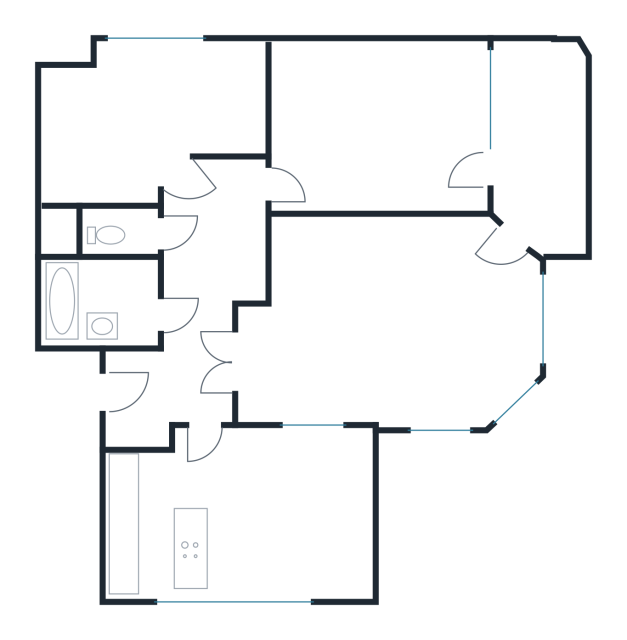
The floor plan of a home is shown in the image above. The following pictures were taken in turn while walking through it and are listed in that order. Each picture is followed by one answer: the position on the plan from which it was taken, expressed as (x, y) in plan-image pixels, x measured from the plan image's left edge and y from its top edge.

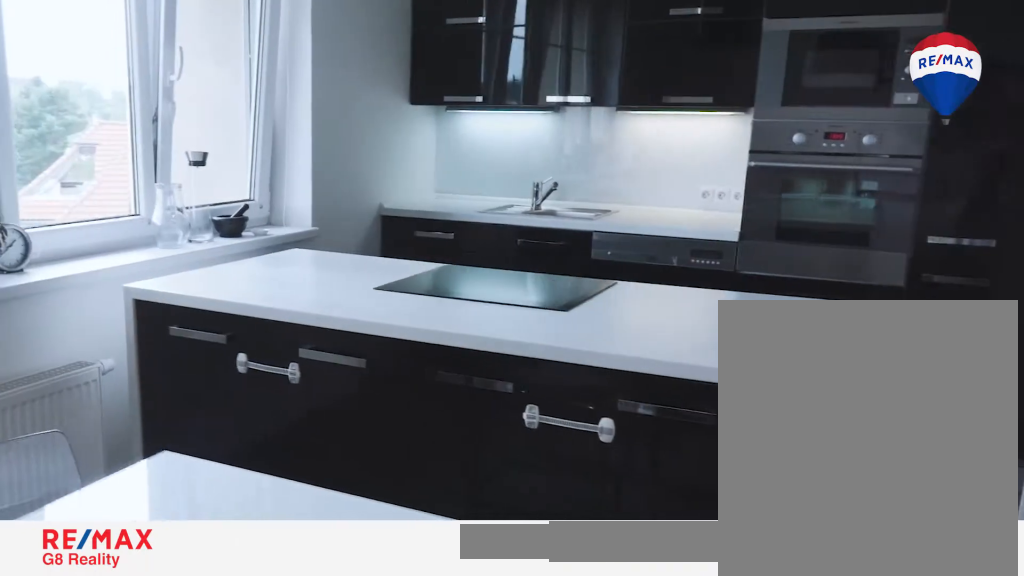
(321, 446)
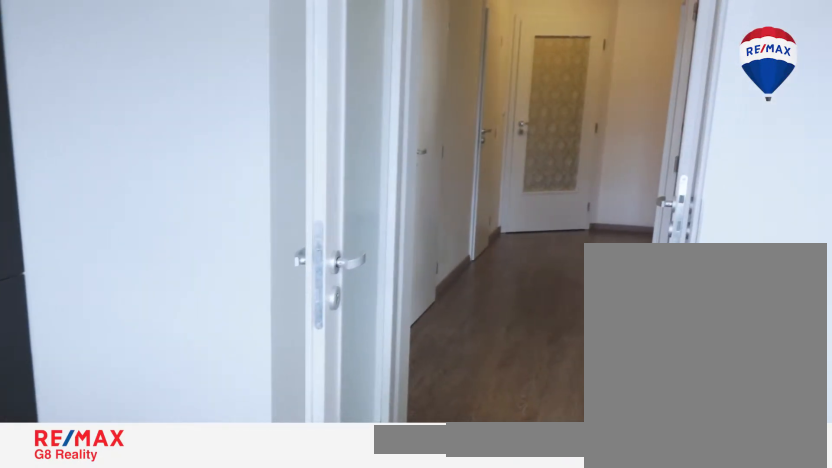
(238, 526)
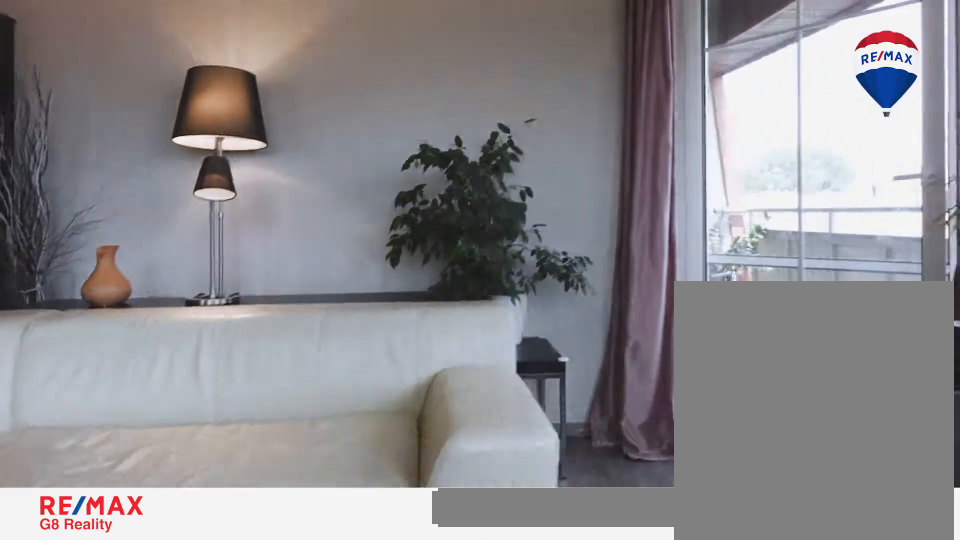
(409, 353)
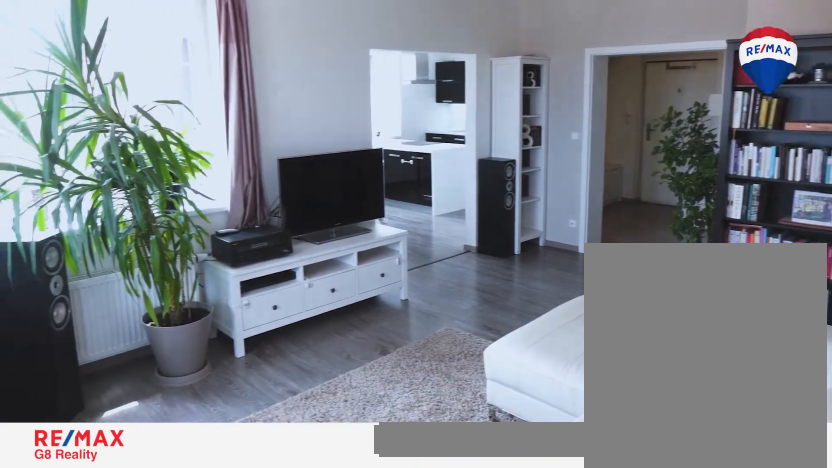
(523, 251)
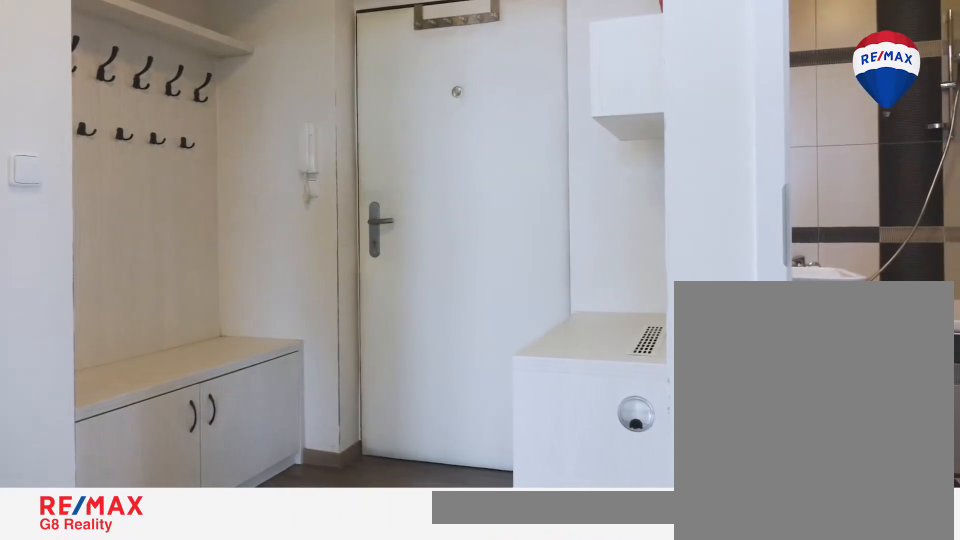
(239, 367)
